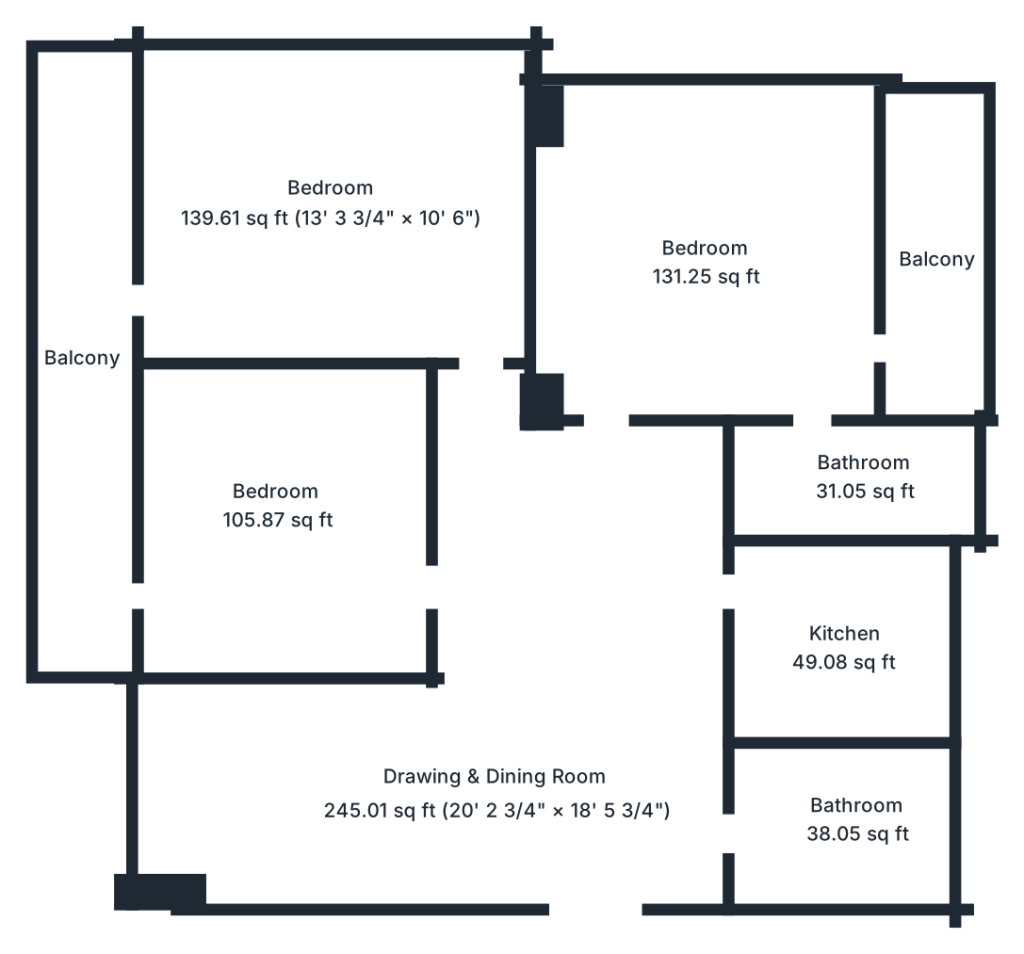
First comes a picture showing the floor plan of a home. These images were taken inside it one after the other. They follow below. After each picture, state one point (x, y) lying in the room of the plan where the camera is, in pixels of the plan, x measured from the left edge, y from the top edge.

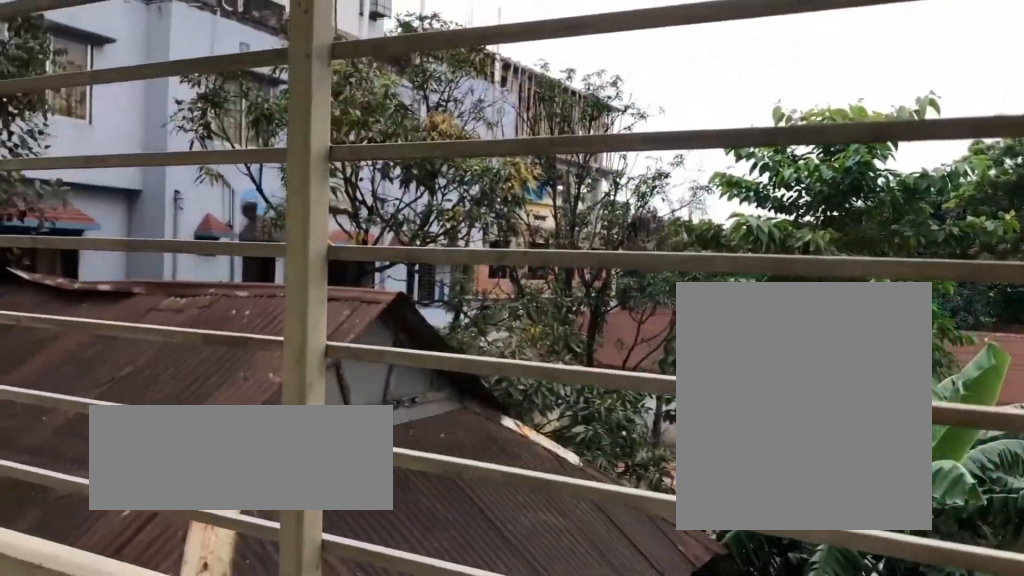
(939, 254)
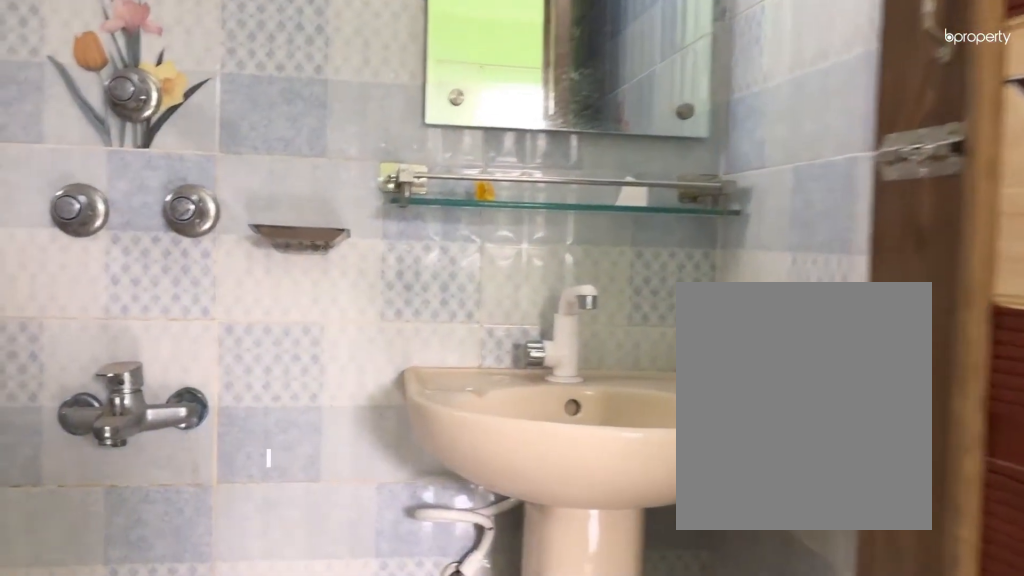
(857, 488)
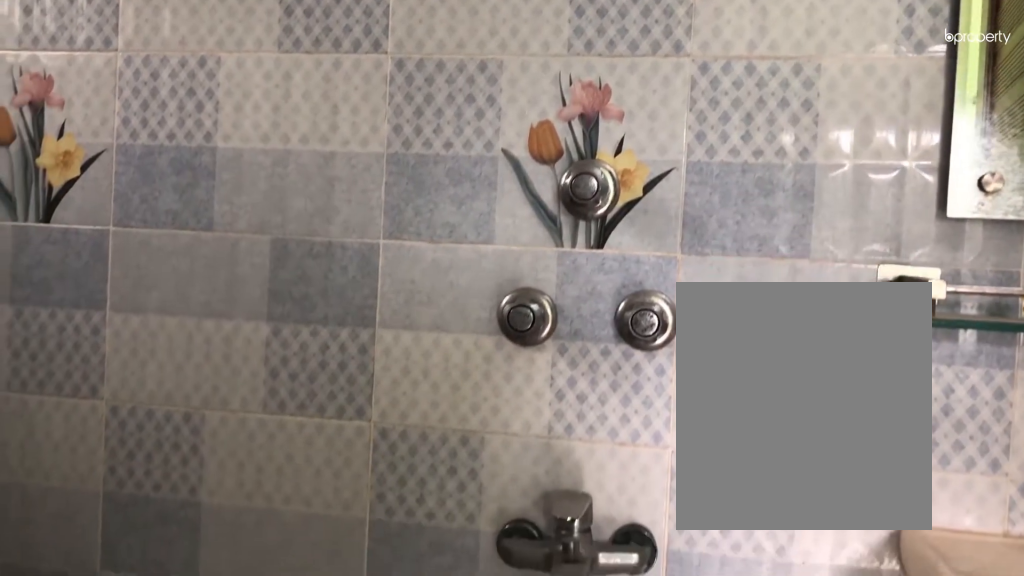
(857, 488)
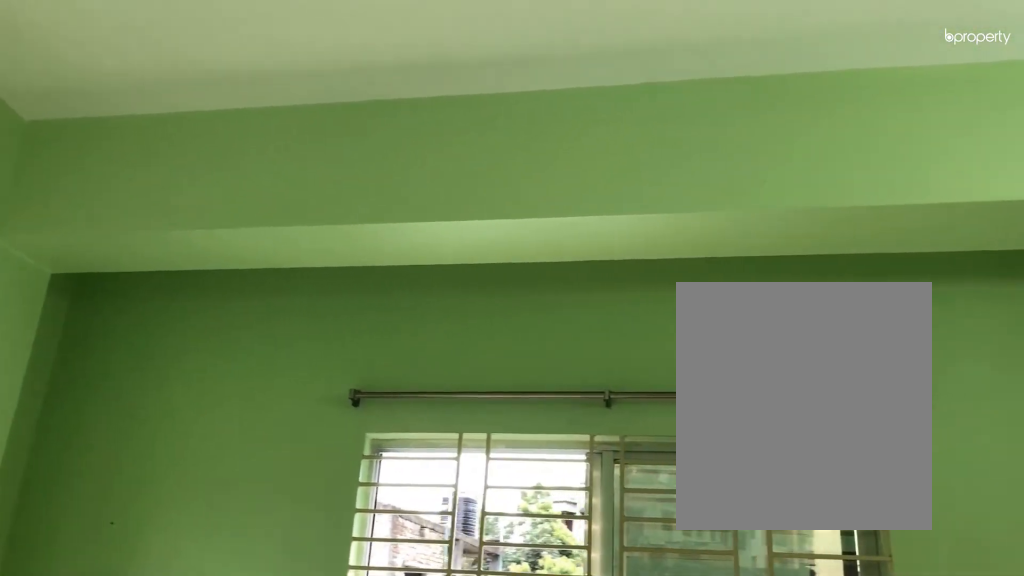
(330, 233)
